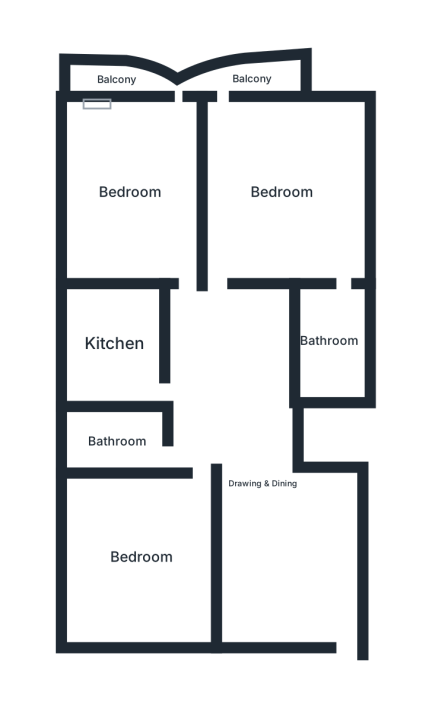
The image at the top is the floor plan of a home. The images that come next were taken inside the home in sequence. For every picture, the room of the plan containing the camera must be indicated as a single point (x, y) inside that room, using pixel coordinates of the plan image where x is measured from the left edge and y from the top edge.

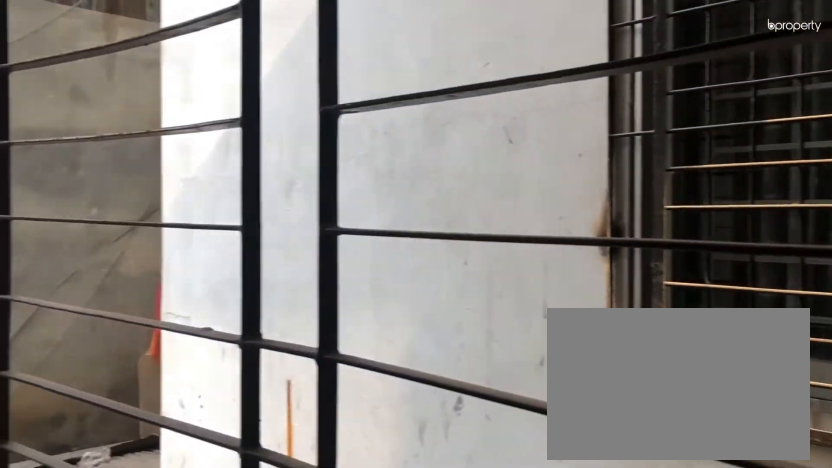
(114, 81)
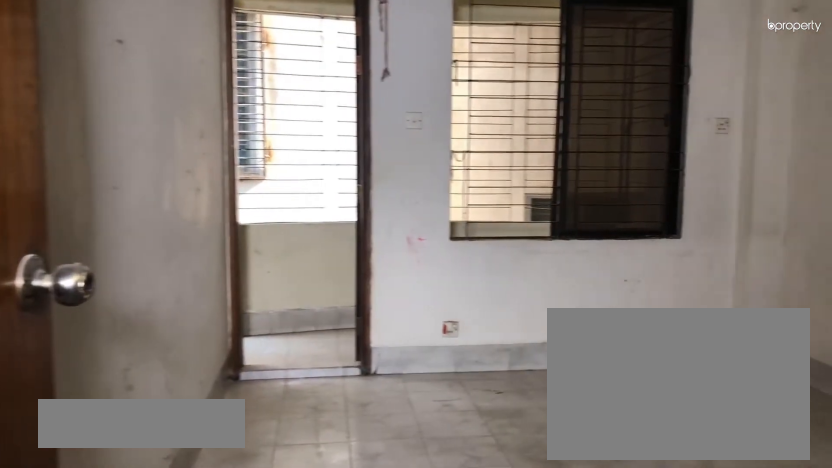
(285, 189)
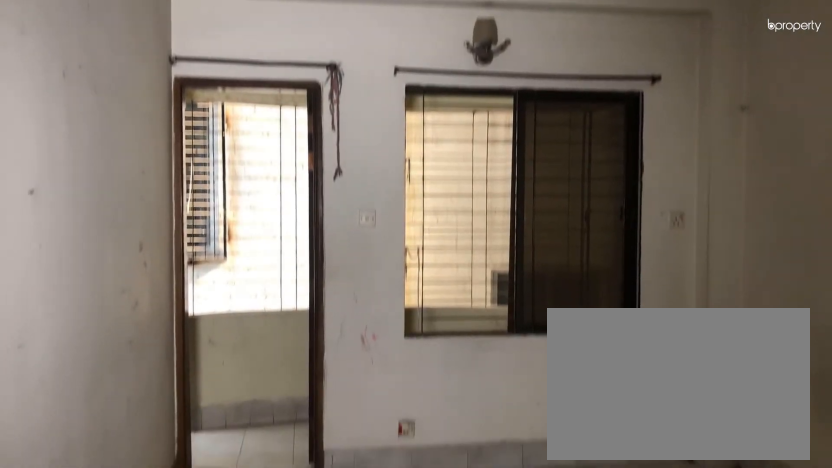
(285, 189)
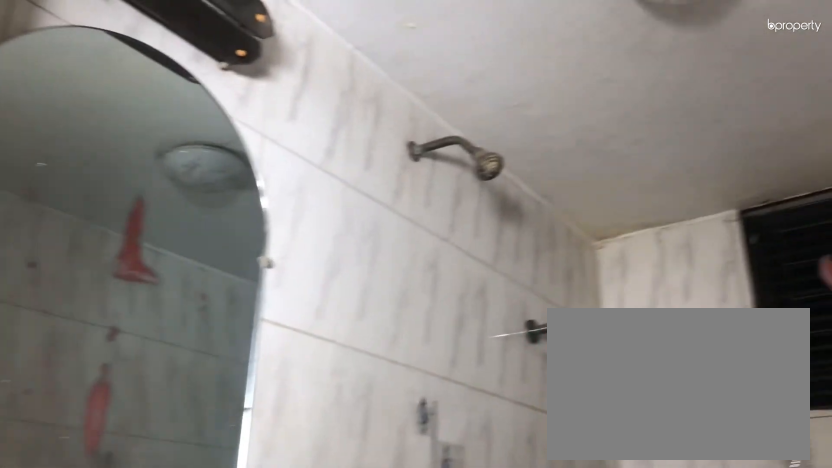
(325, 340)
